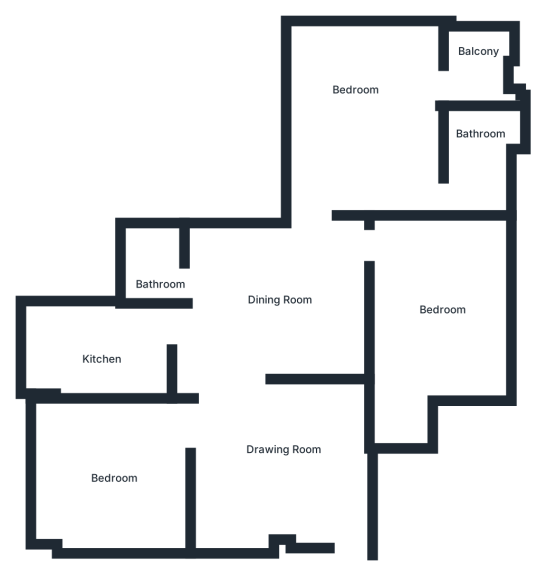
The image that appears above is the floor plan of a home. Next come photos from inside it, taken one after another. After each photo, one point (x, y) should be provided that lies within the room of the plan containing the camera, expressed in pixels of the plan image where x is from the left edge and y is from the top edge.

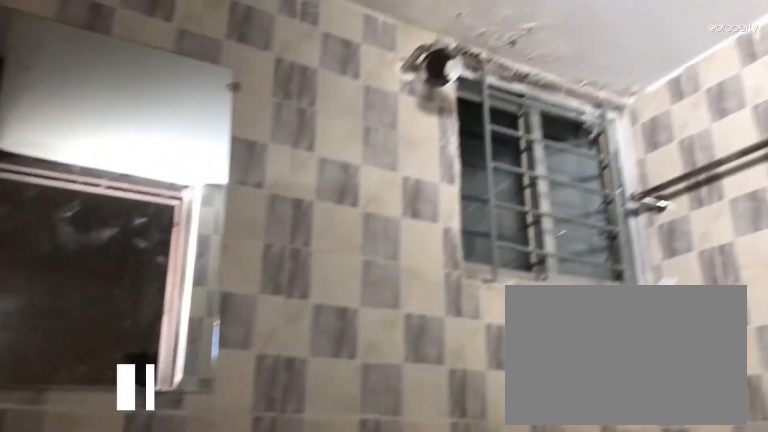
(152, 264)
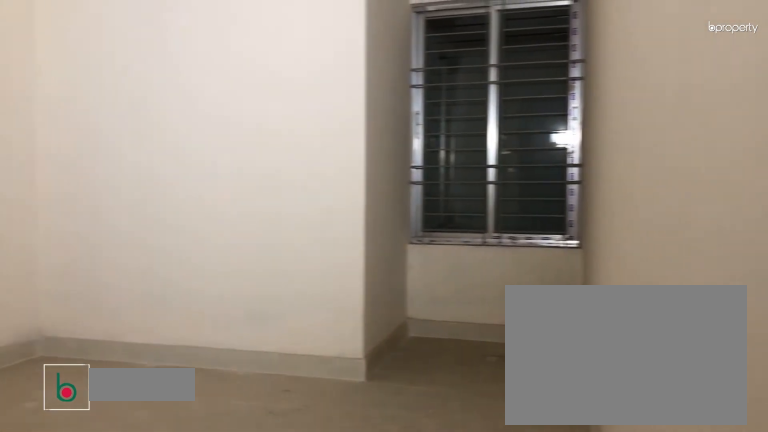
(437, 306)
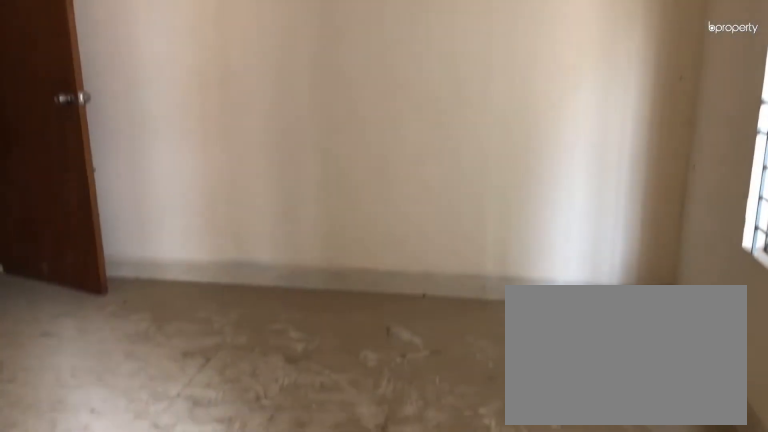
(421, 88)
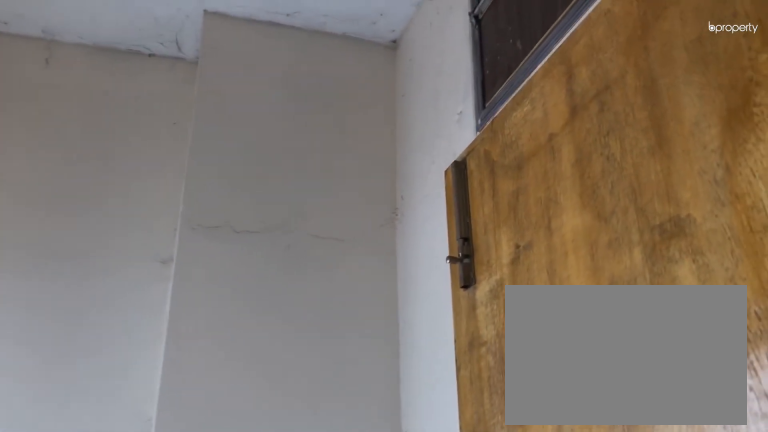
(468, 73)
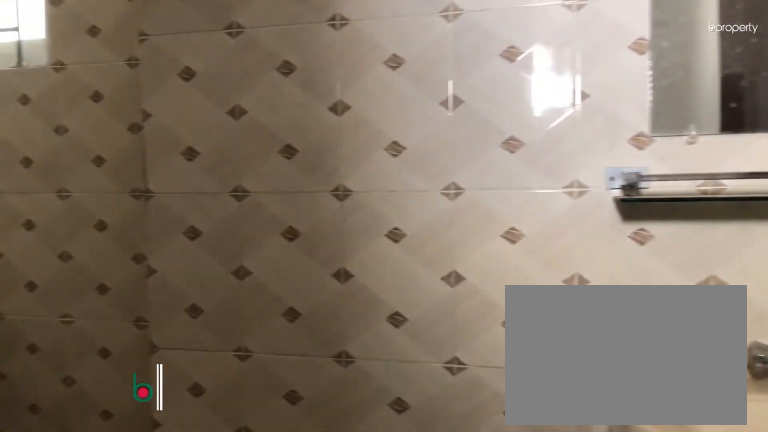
(475, 140)
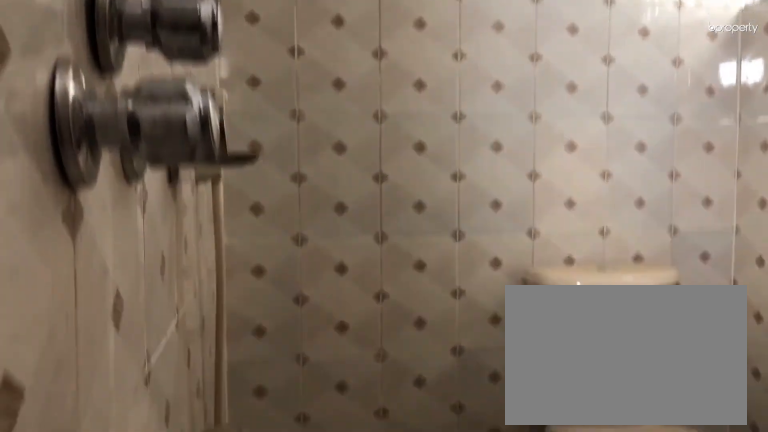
(475, 140)
